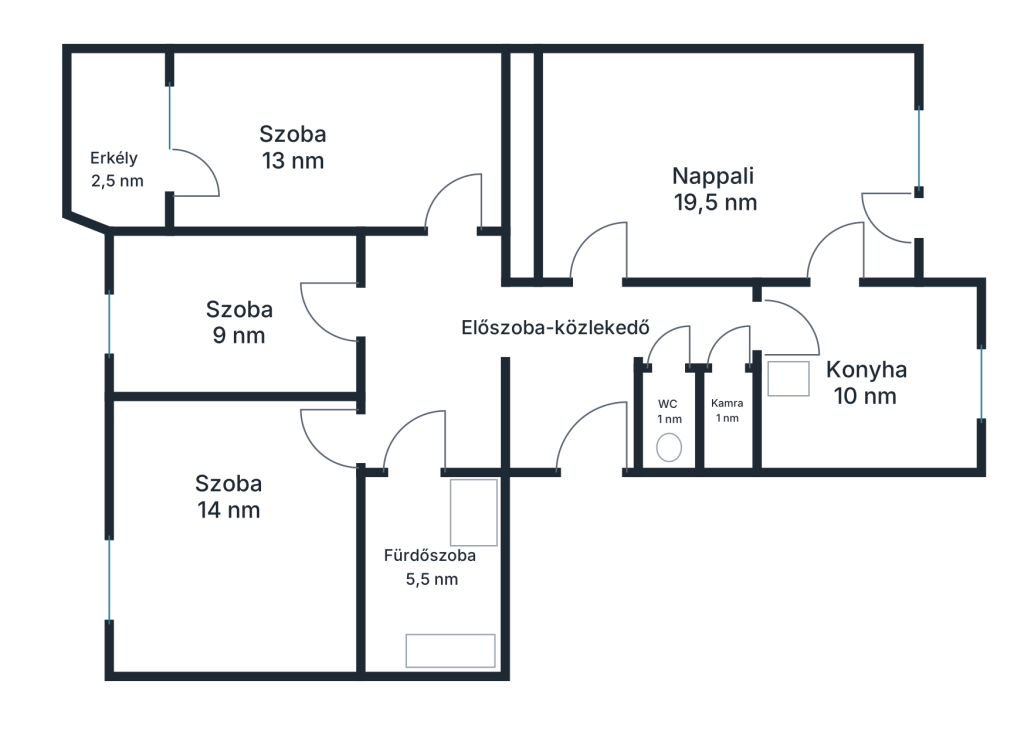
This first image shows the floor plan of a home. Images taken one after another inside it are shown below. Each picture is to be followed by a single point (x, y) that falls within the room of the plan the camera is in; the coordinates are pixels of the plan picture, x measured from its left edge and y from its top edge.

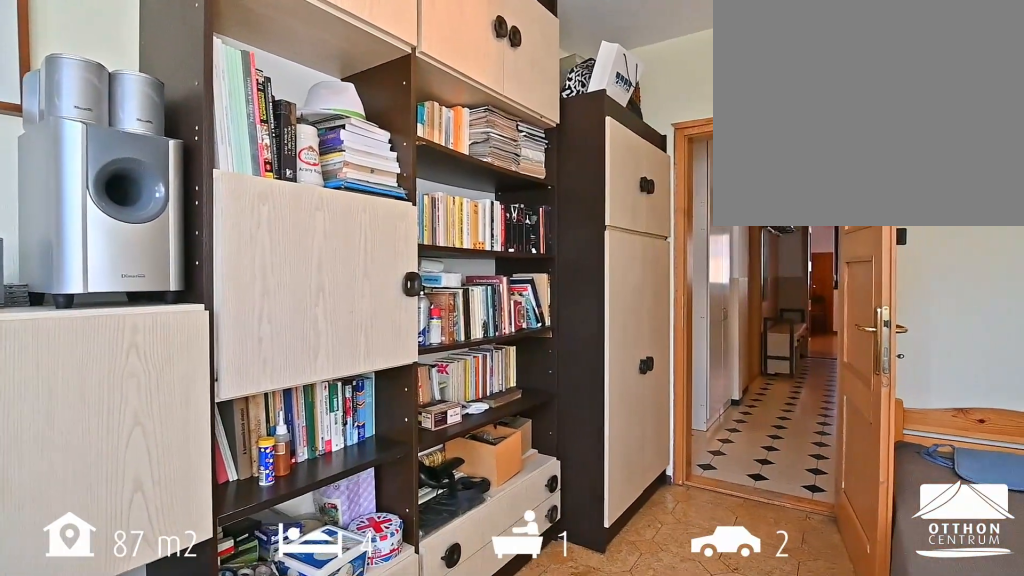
(240, 320)
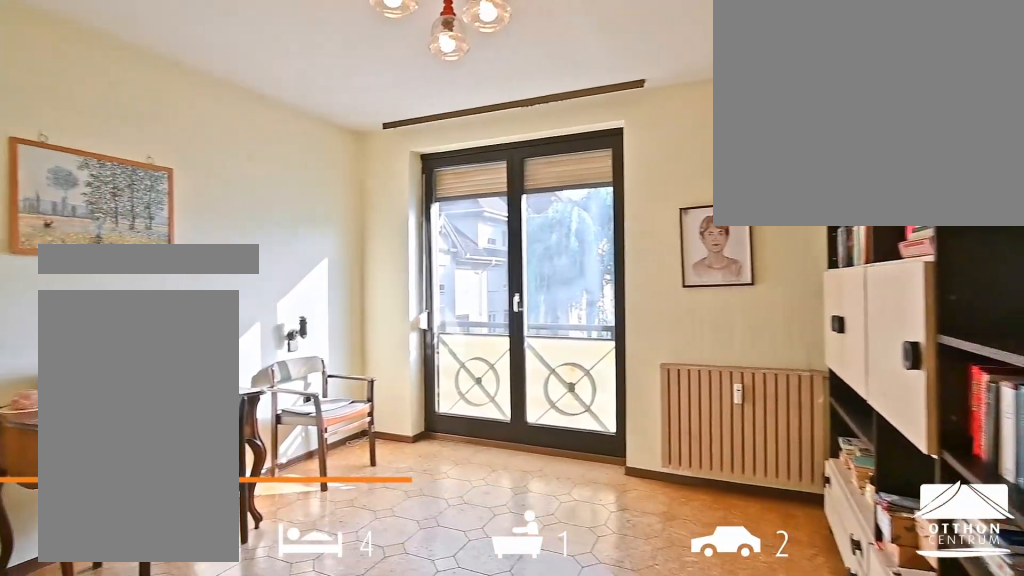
(231, 498)
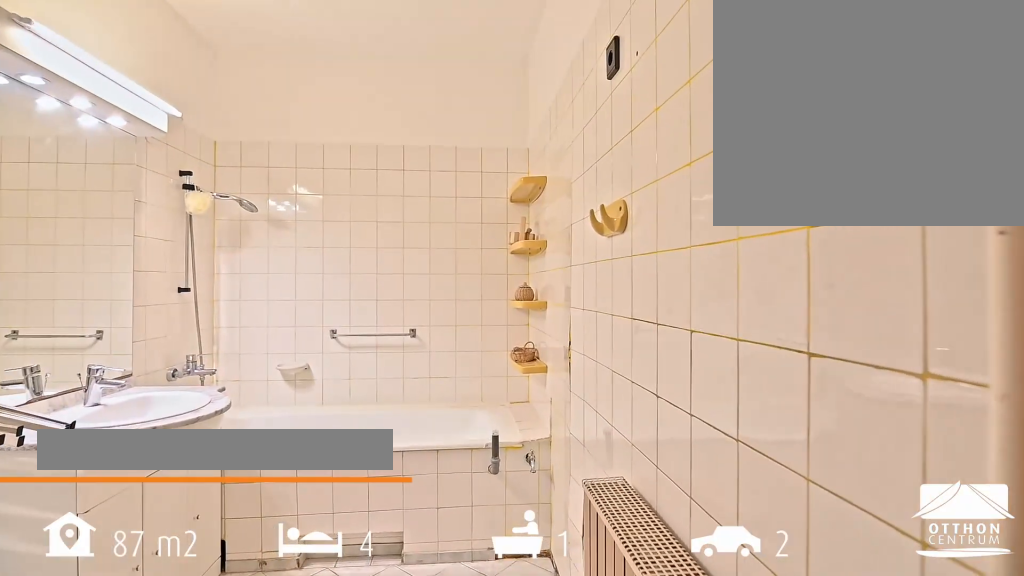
(428, 577)
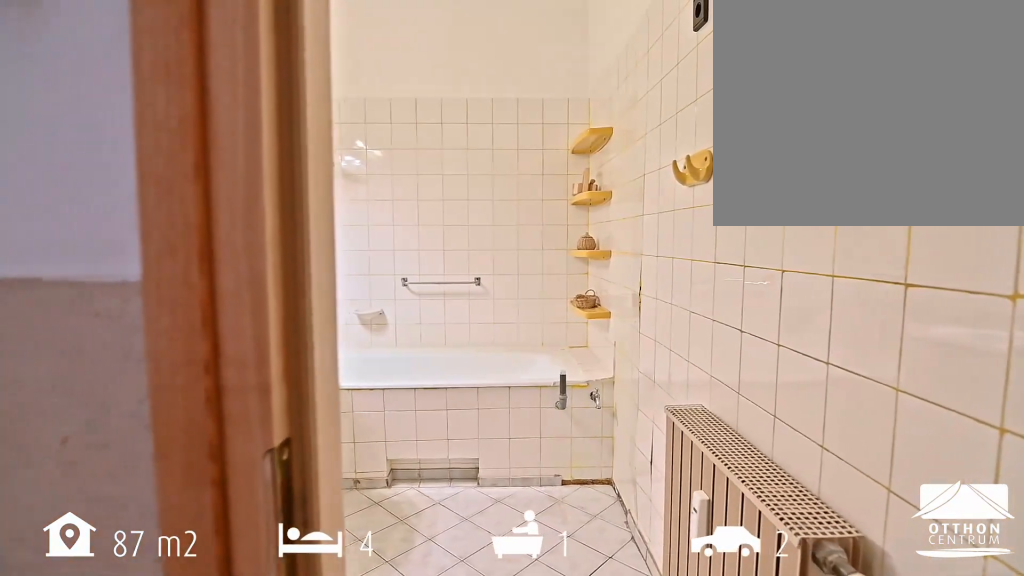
(429, 577)
